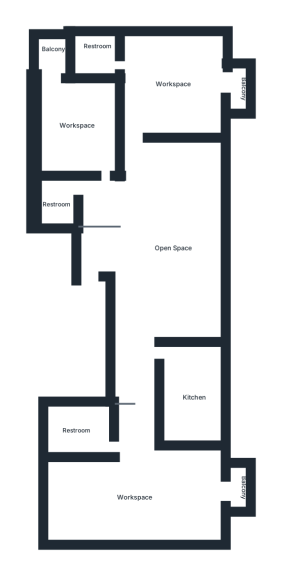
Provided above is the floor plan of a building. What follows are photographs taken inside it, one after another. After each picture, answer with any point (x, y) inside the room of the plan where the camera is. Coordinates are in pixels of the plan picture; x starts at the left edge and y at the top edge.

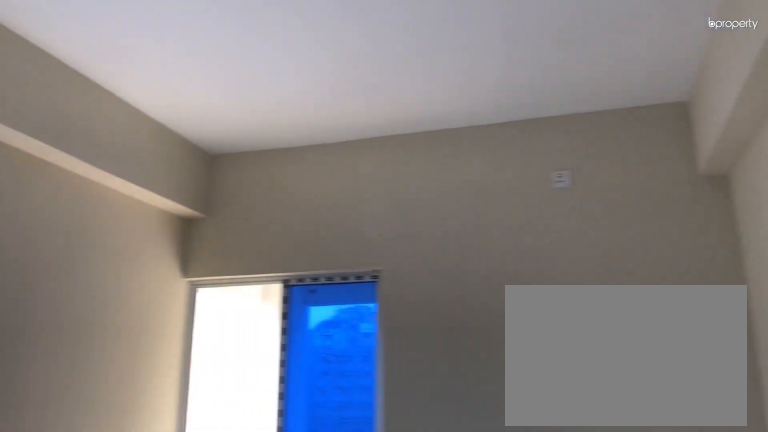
(84, 126)
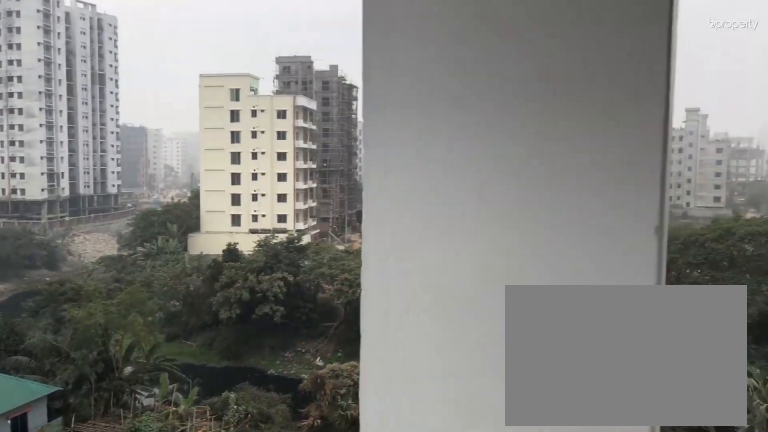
(53, 54)
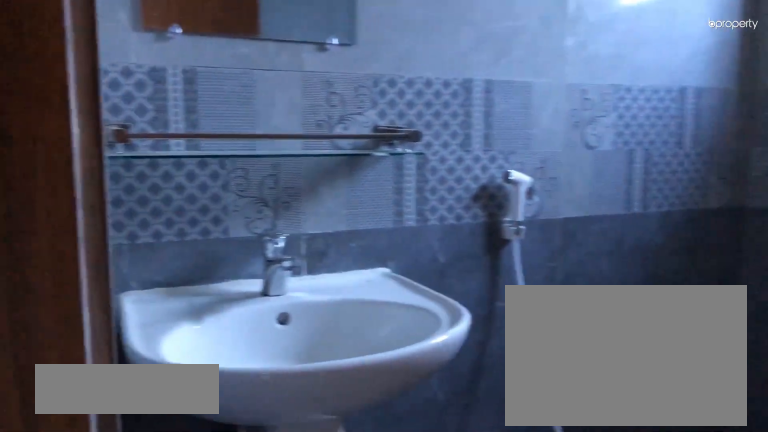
(56, 203)
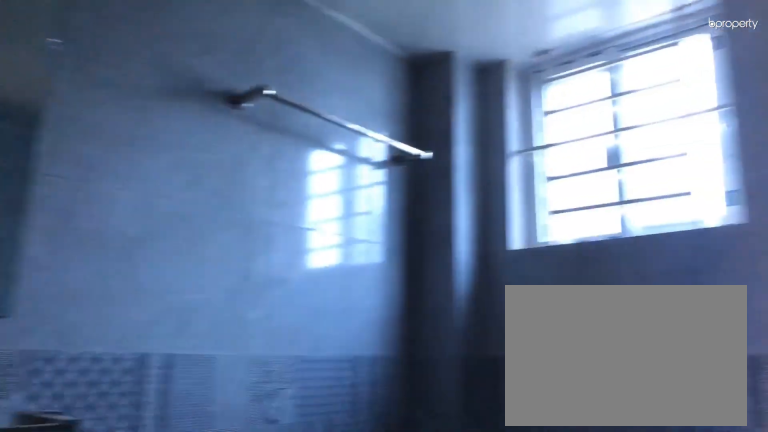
(56, 203)
